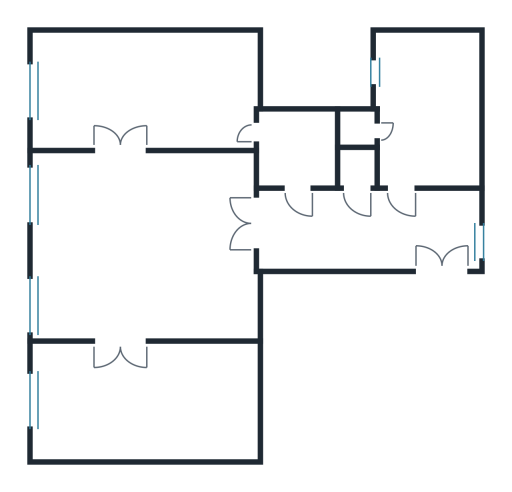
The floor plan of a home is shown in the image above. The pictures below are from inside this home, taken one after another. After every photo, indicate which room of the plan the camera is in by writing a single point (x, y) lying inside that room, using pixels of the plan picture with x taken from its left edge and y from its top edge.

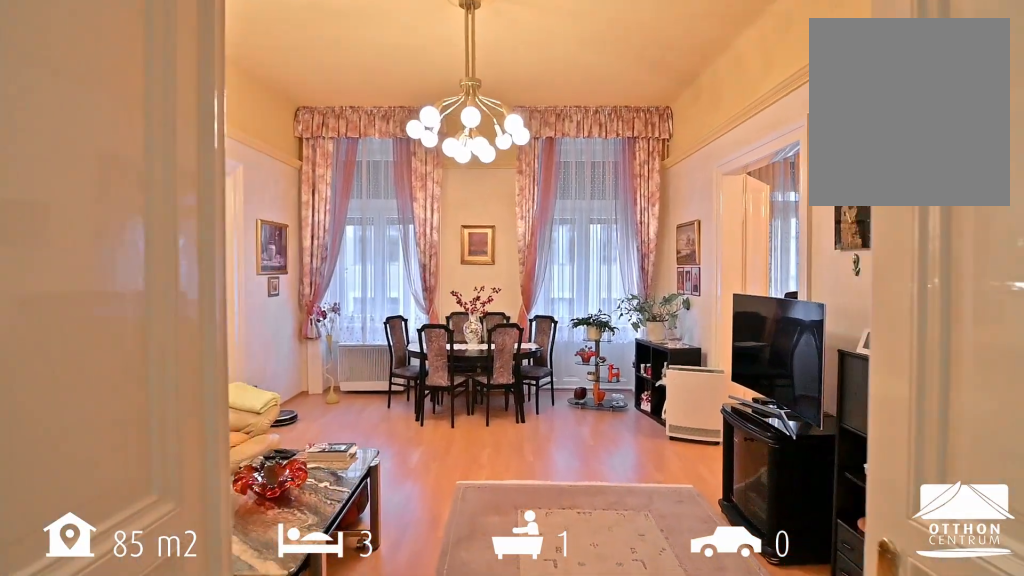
(148, 259)
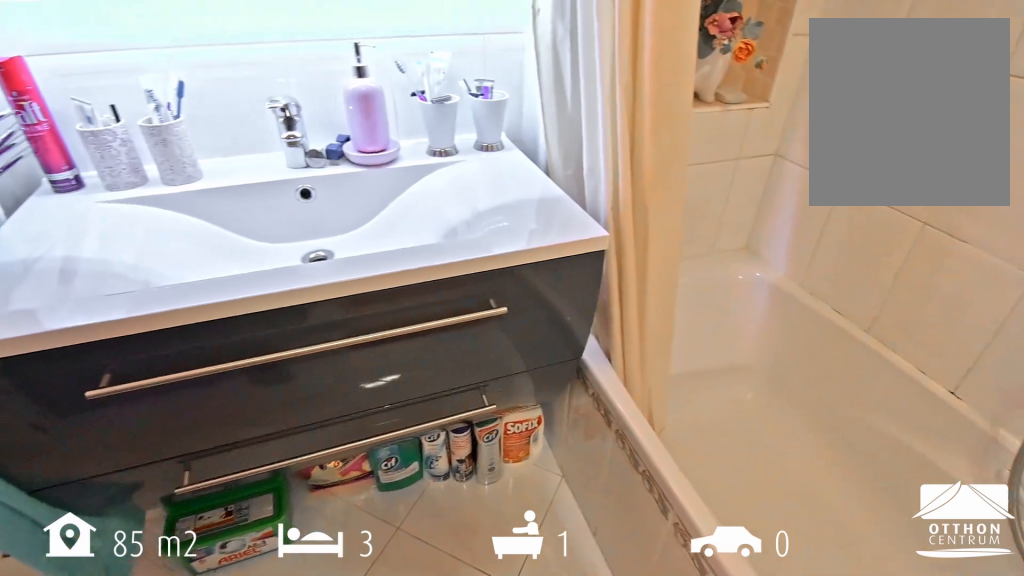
(302, 152)
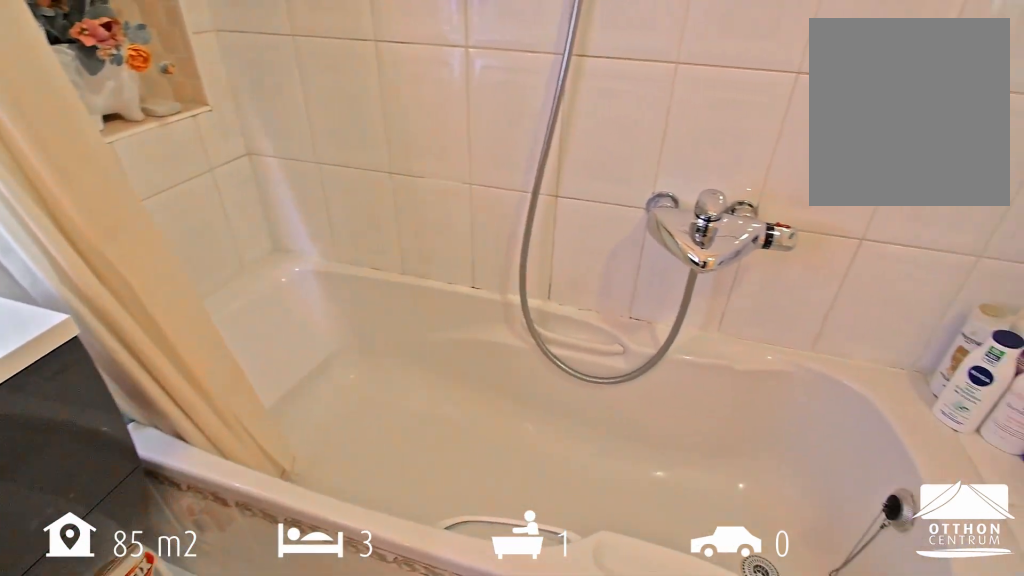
(302, 152)
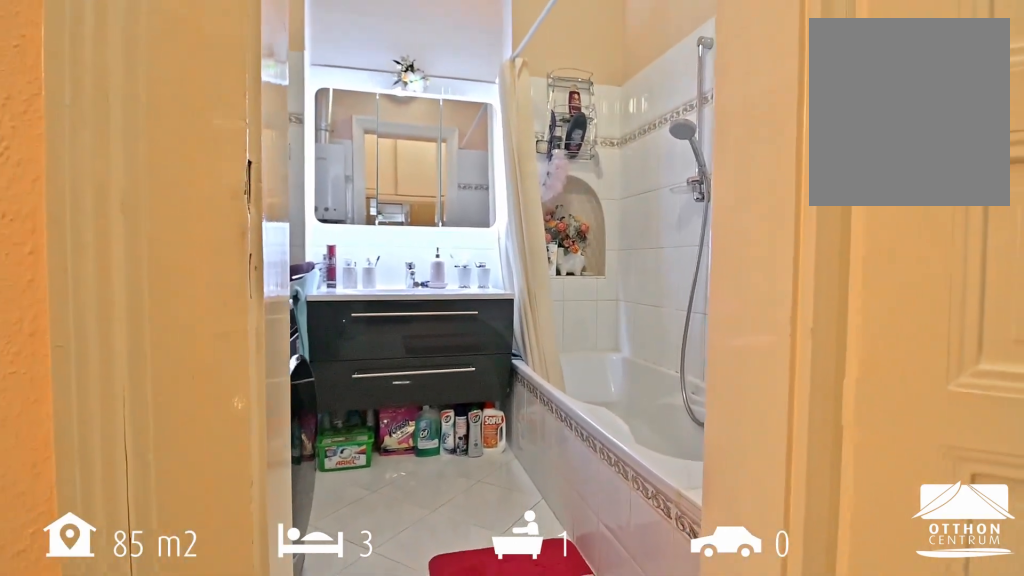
(272, 168)
